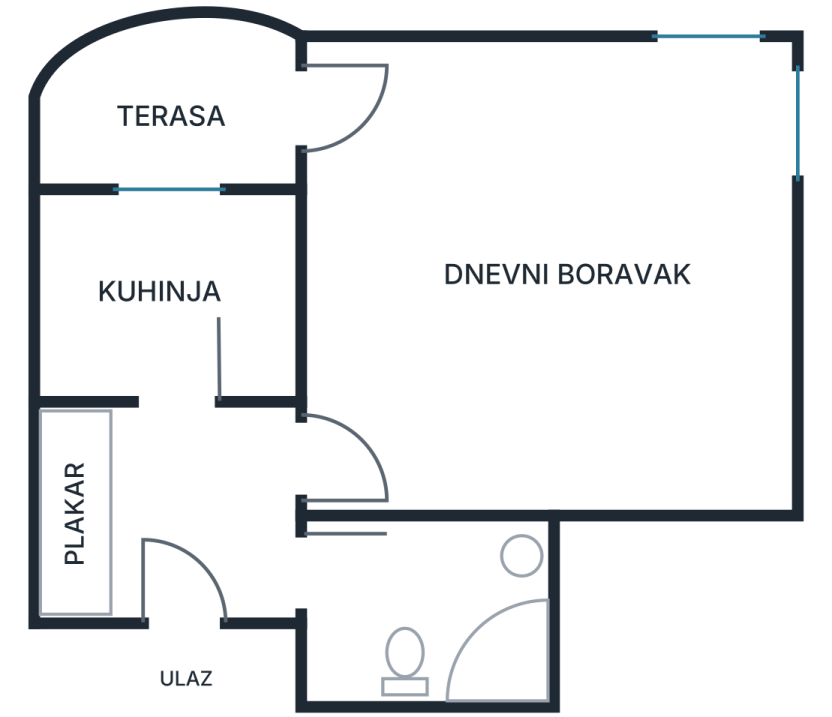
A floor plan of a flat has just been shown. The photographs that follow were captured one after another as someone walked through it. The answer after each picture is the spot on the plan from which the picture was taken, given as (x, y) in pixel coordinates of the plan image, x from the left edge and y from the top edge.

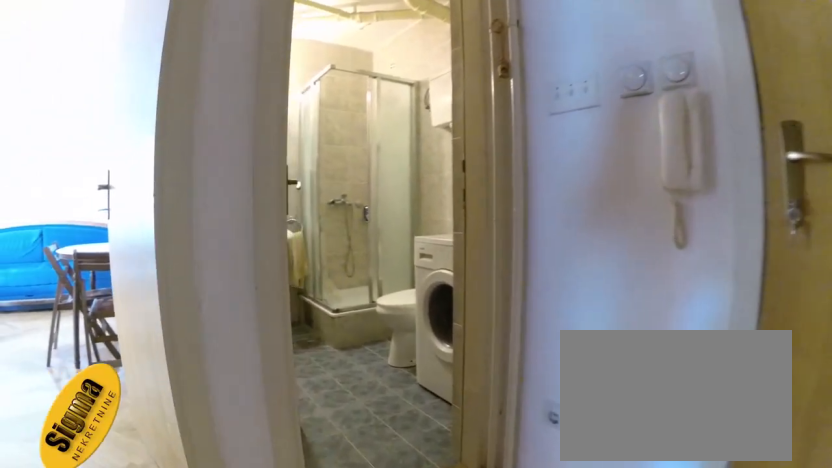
(194, 458)
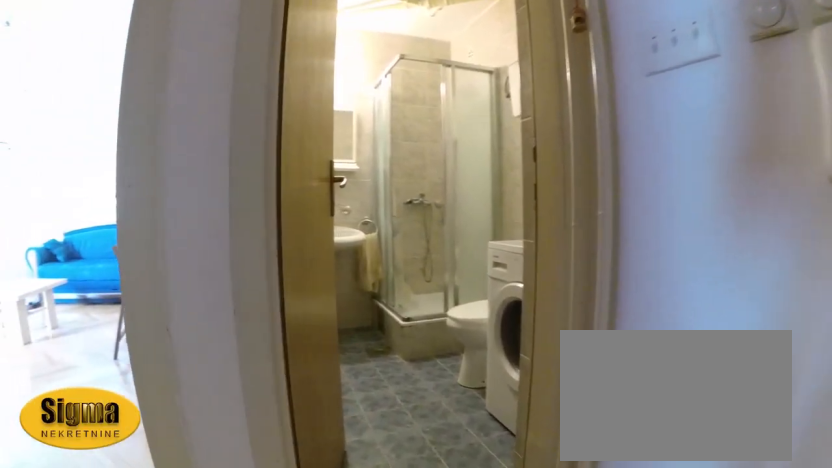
(199, 489)
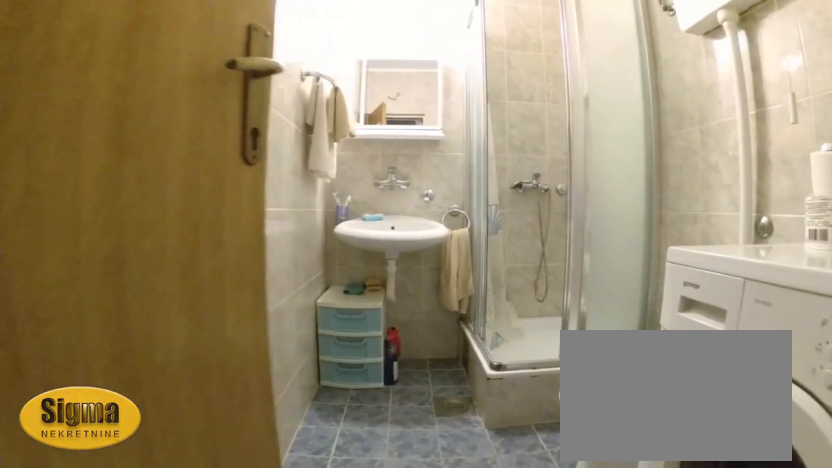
(280, 562)
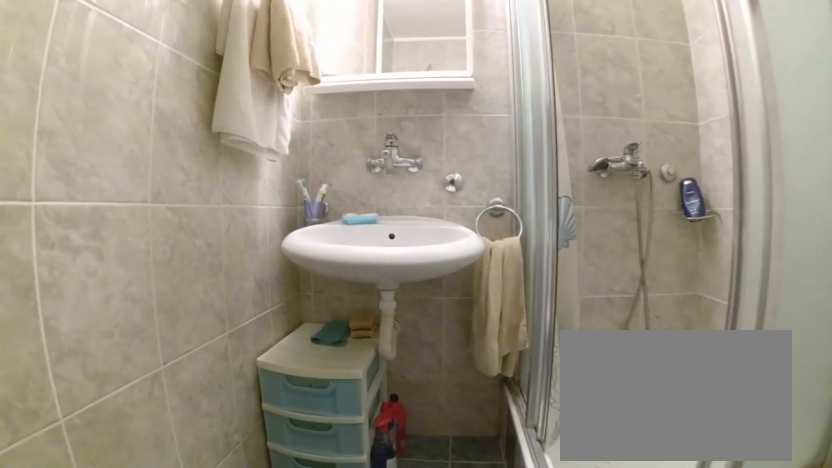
(397, 561)
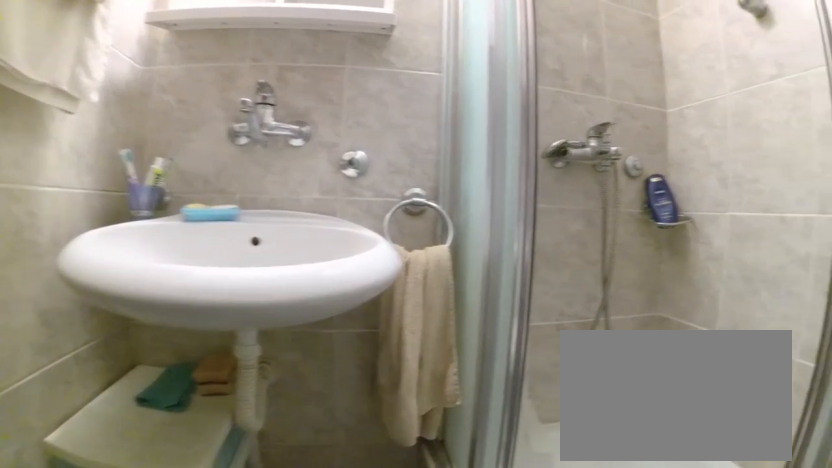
(470, 555)
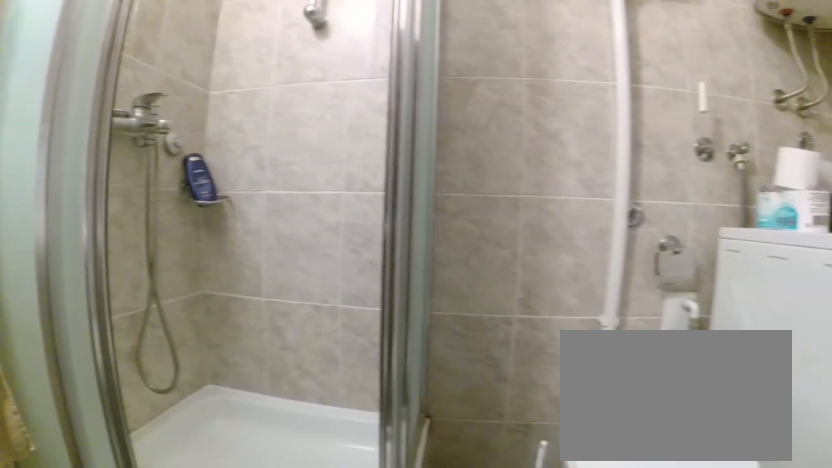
(495, 529)
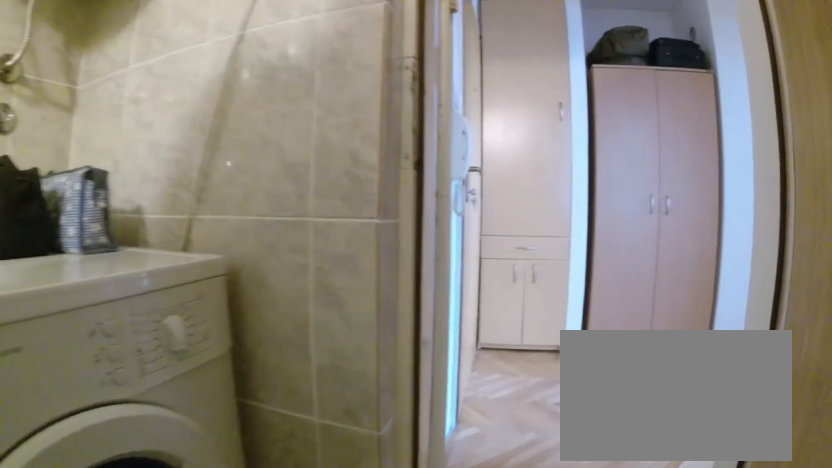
(417, 558)
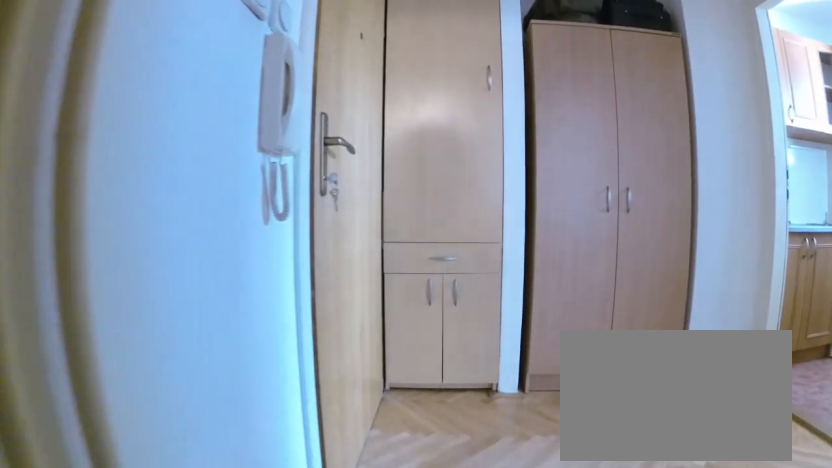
(334, 557)
